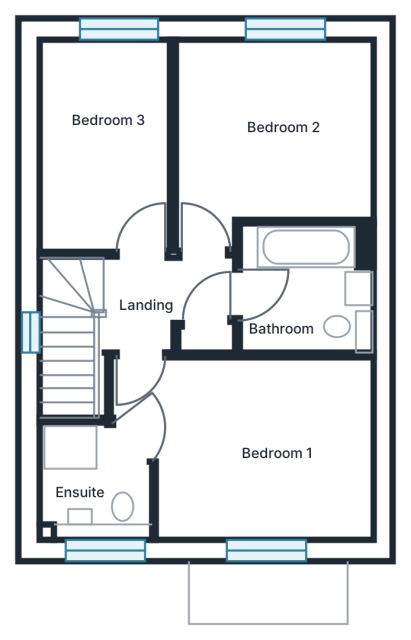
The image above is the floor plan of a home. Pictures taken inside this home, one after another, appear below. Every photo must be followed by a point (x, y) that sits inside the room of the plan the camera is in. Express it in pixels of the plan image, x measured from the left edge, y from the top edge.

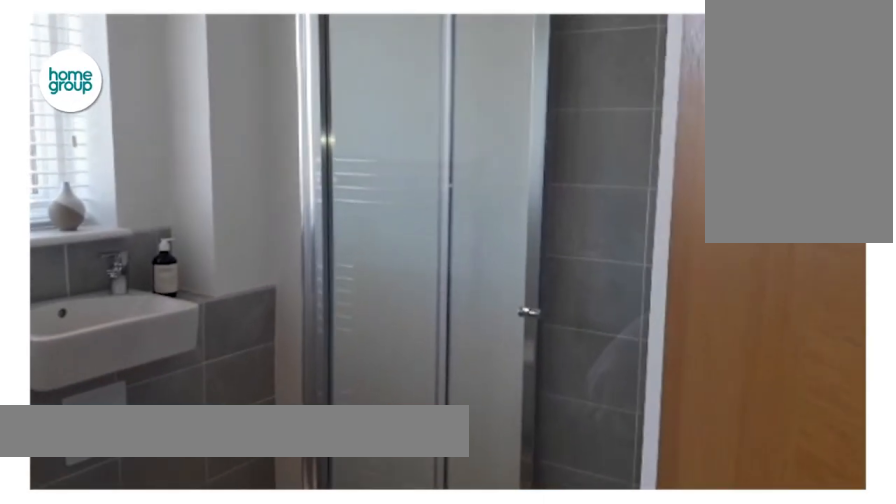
(95, 483)
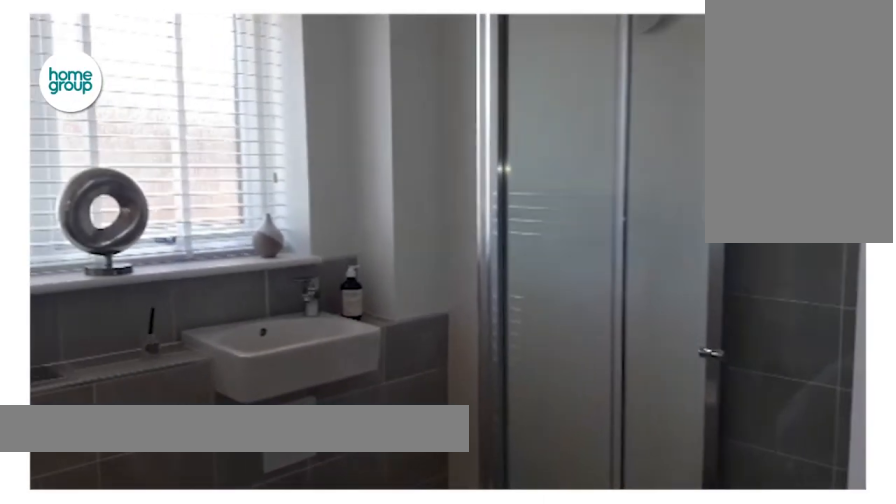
(95, 483)
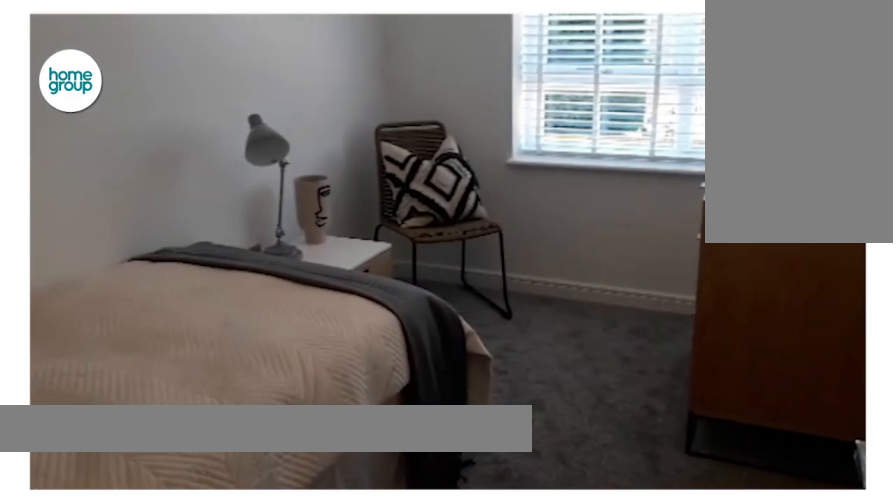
(106, 147)
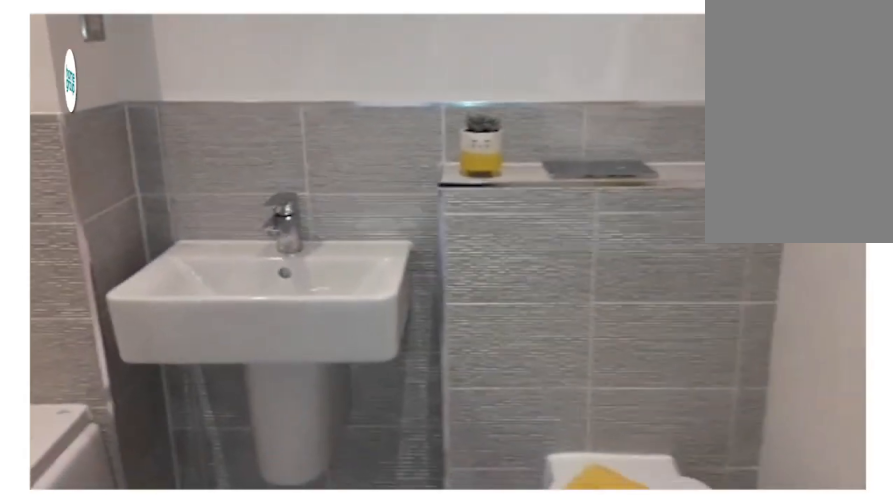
(302, 291)
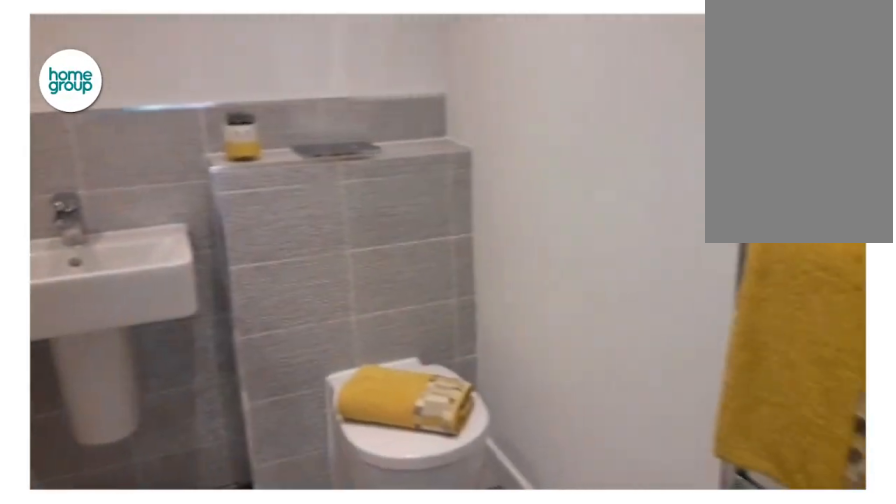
(302, 291)
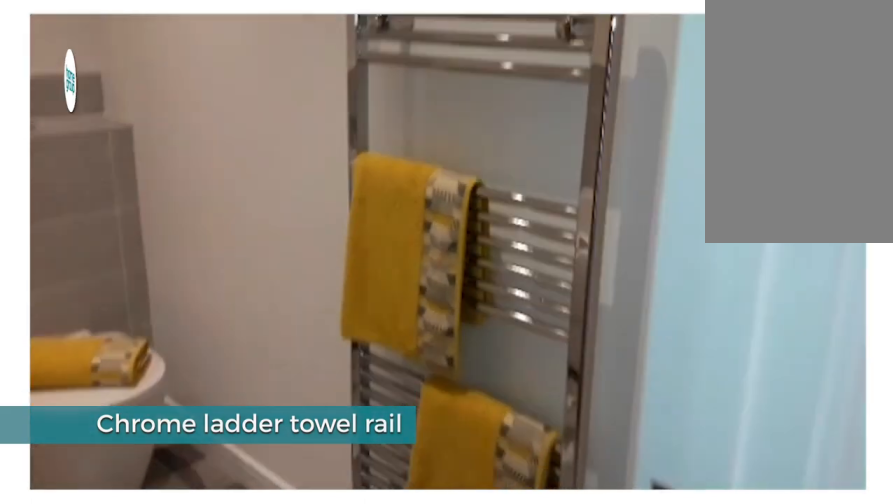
(302, 291)
